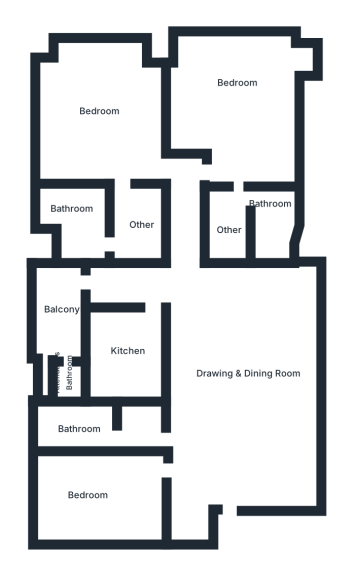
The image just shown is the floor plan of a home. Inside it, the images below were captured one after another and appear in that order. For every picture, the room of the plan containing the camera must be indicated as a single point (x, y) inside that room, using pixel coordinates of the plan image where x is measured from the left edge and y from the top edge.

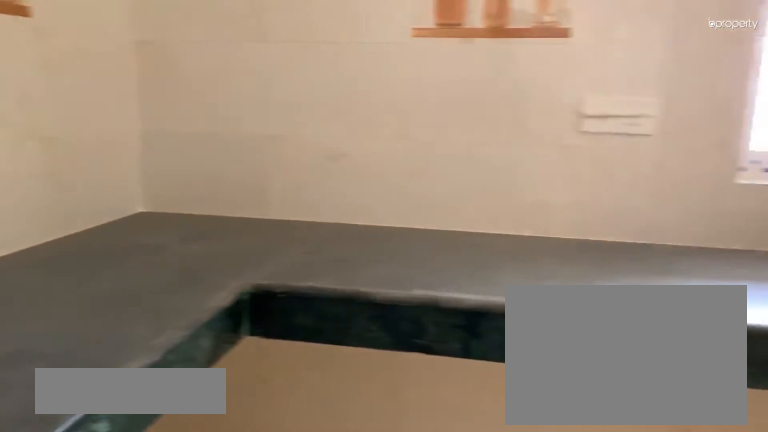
(127, 357)
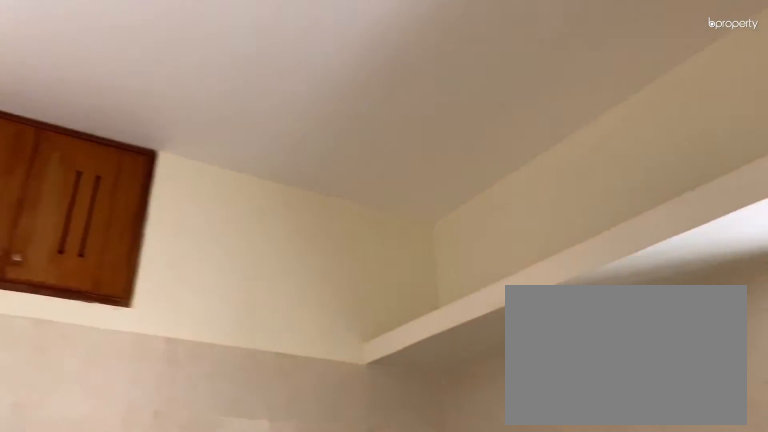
(130, 351)
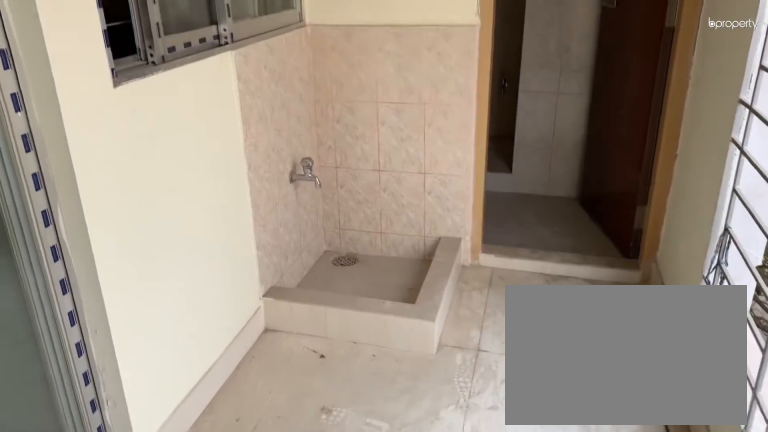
(58, 310)
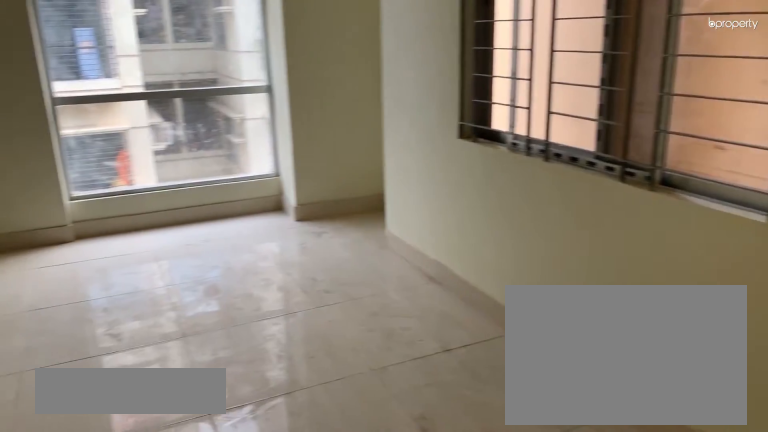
(239, 109)
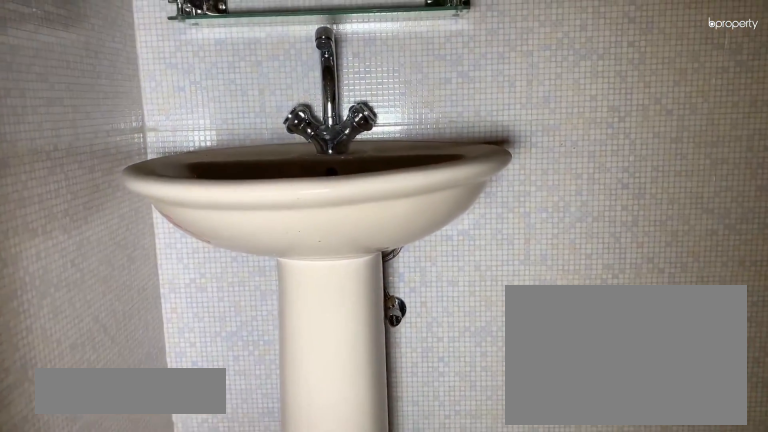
(276, 219)
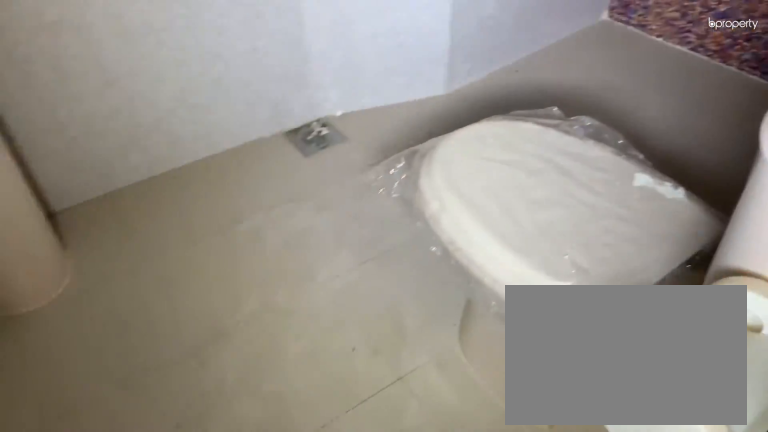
(276, 212)
